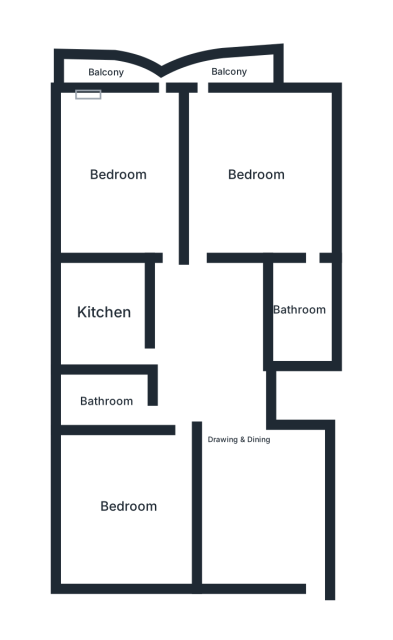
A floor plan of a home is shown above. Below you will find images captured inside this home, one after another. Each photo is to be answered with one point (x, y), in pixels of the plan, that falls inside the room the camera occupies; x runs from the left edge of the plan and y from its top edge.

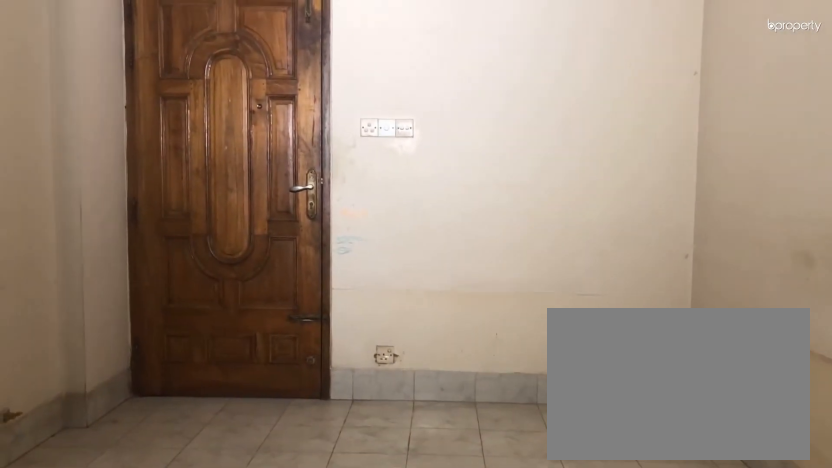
(241, 439)
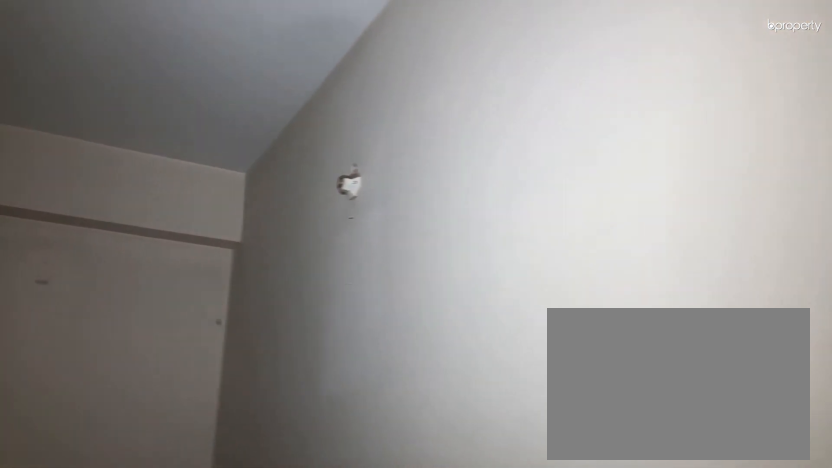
(241, 439)
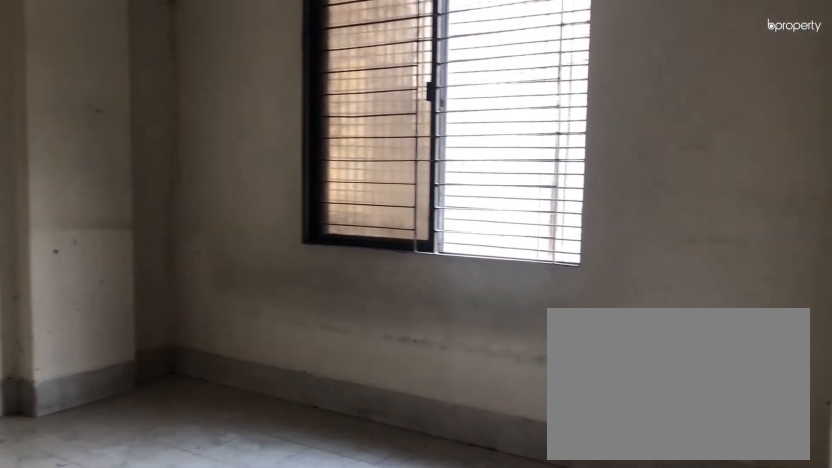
(128, 506)
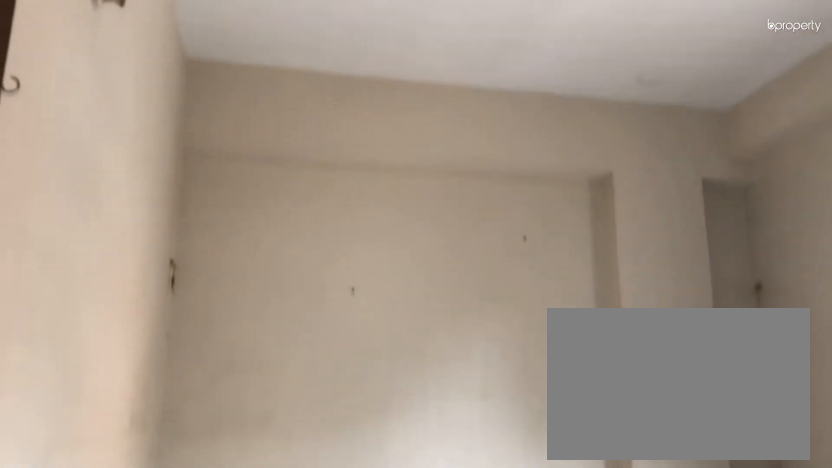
(128, 506)
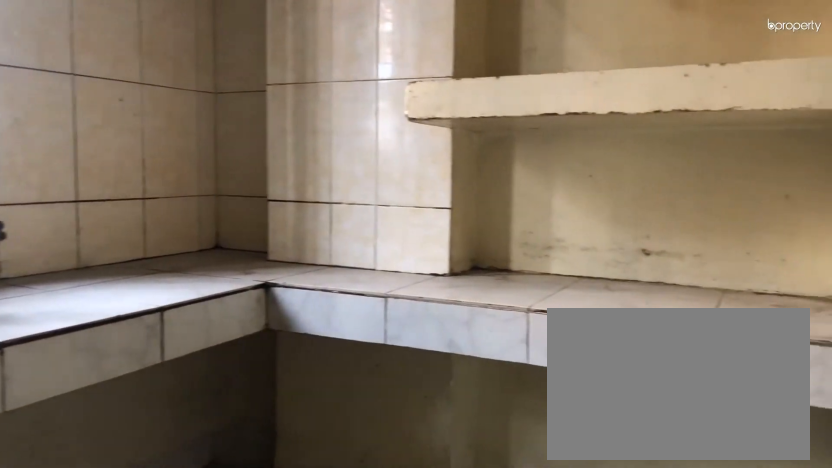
(104, 311)
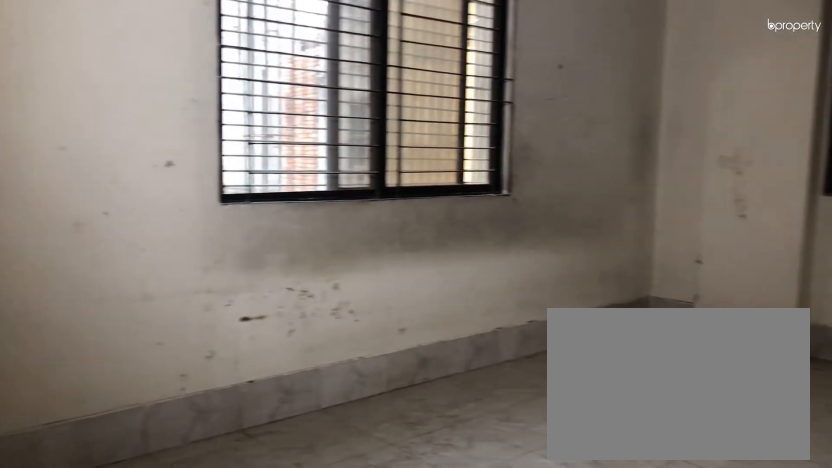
(118, 172)
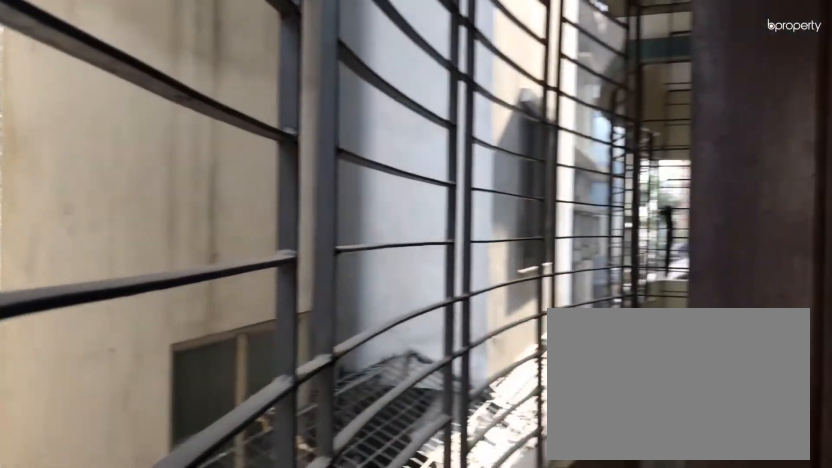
(104, 74)
